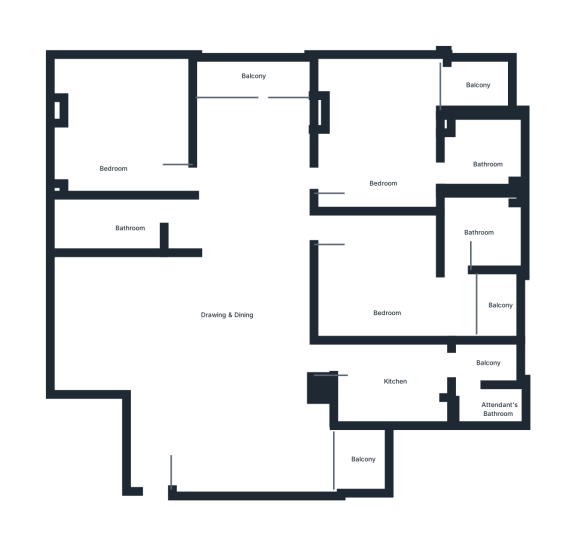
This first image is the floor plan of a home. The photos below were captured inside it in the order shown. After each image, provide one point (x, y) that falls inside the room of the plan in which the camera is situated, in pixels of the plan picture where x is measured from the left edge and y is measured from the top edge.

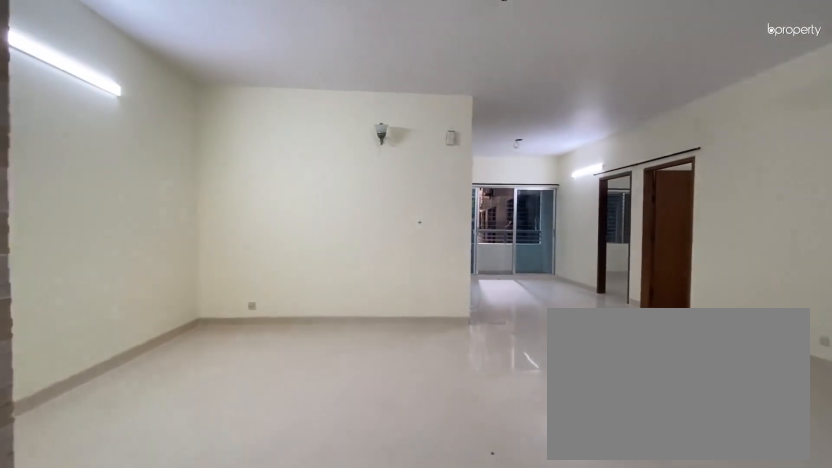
(150, 375)
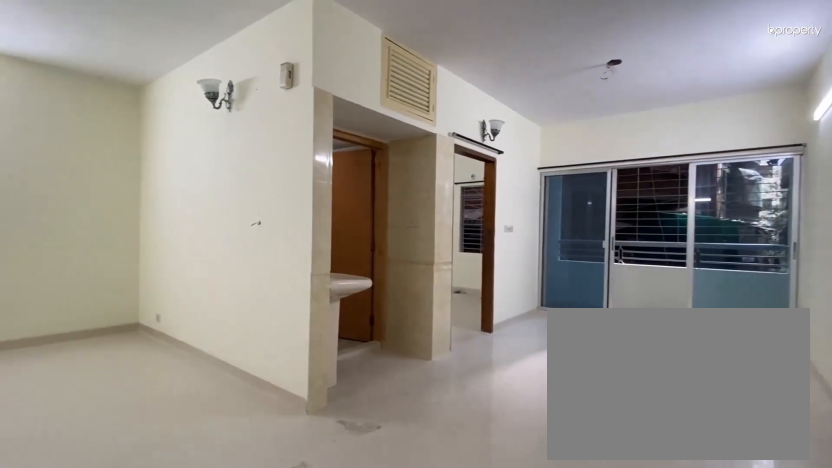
(231, 301)
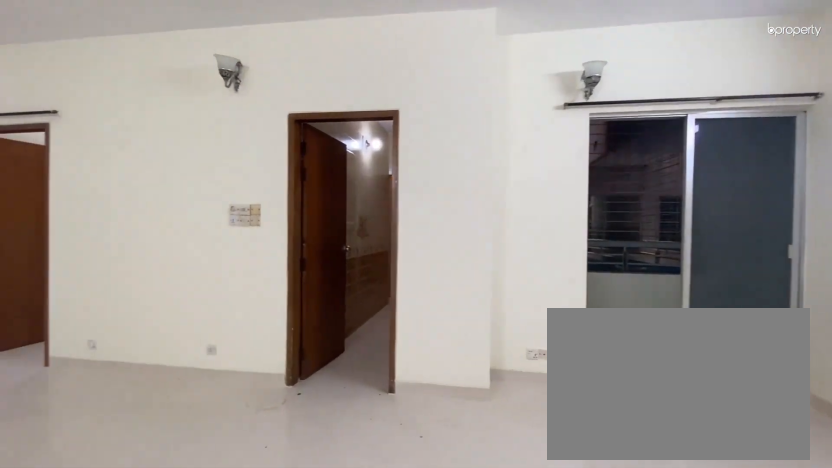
(231, 301)
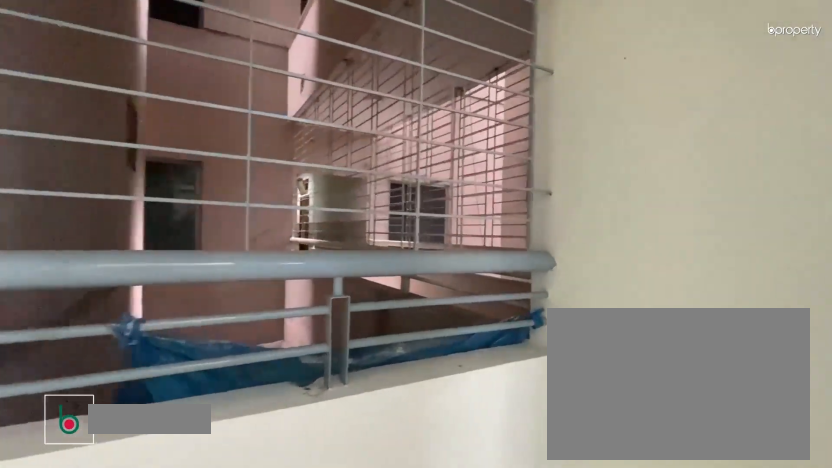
(365, 459)
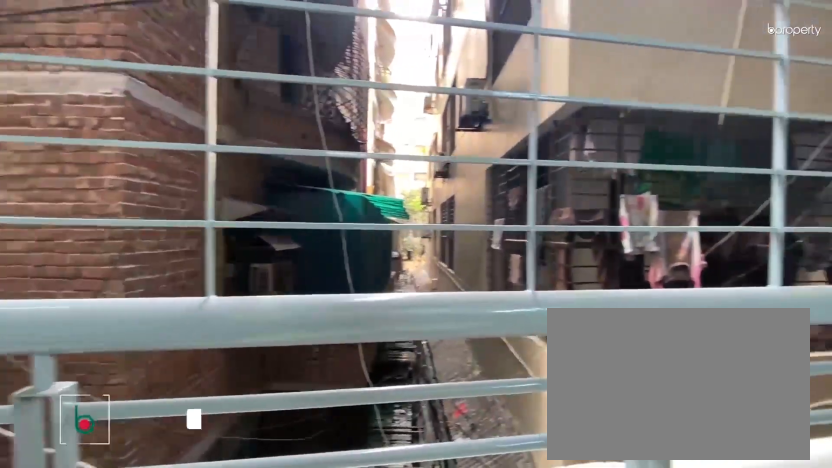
(250, 82)
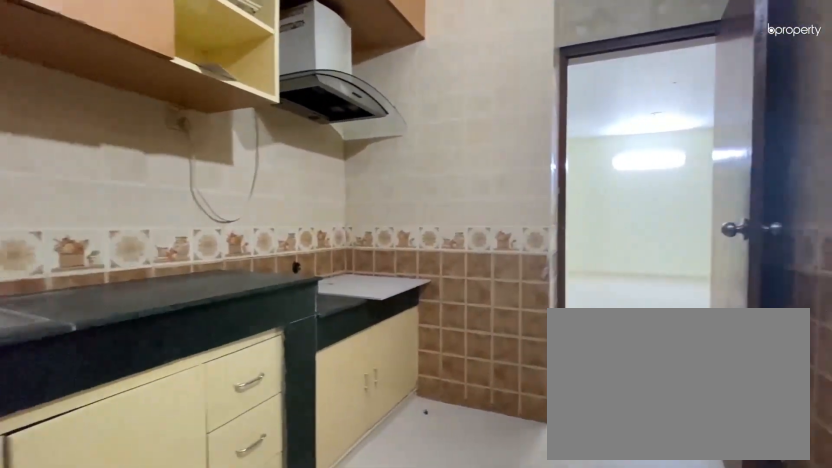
(404, 390)
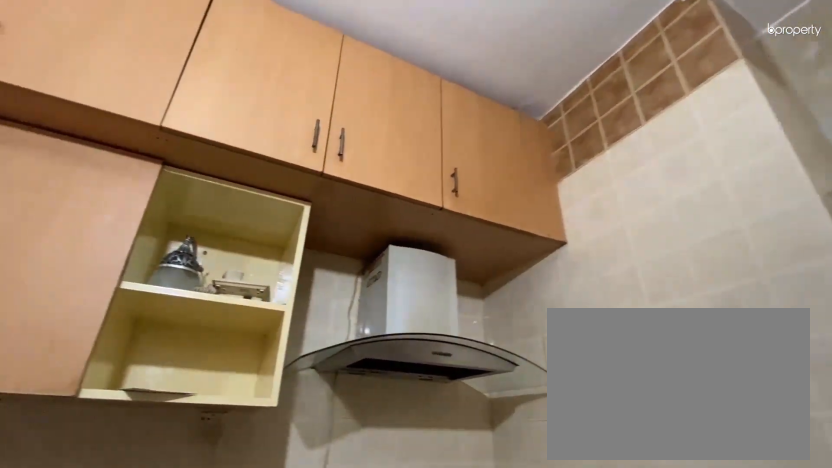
(404, 390)
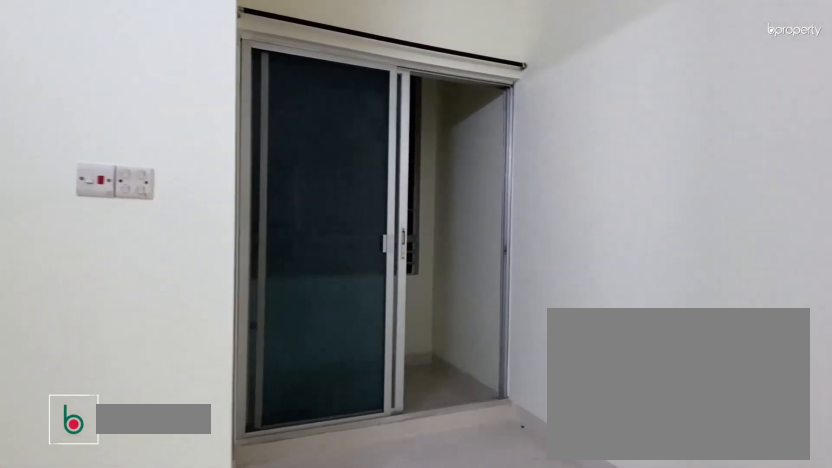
(389, 267)
